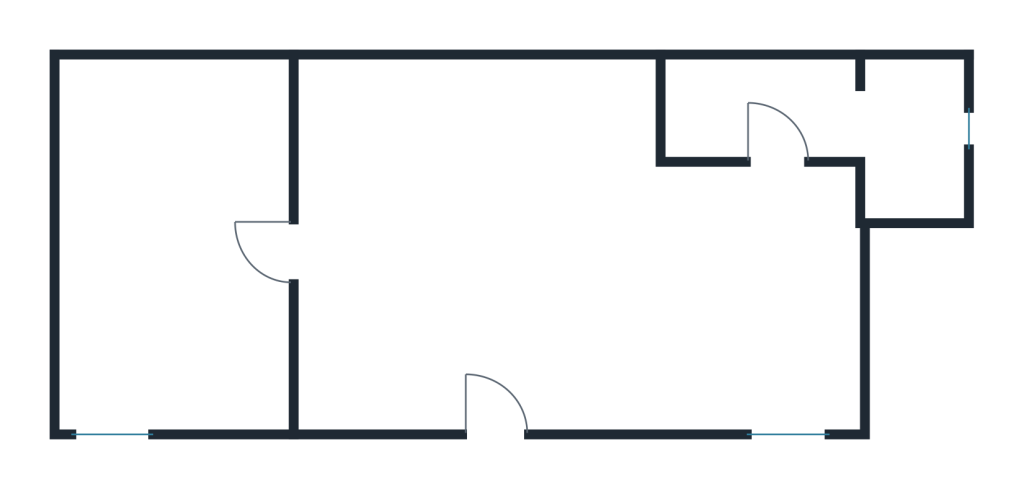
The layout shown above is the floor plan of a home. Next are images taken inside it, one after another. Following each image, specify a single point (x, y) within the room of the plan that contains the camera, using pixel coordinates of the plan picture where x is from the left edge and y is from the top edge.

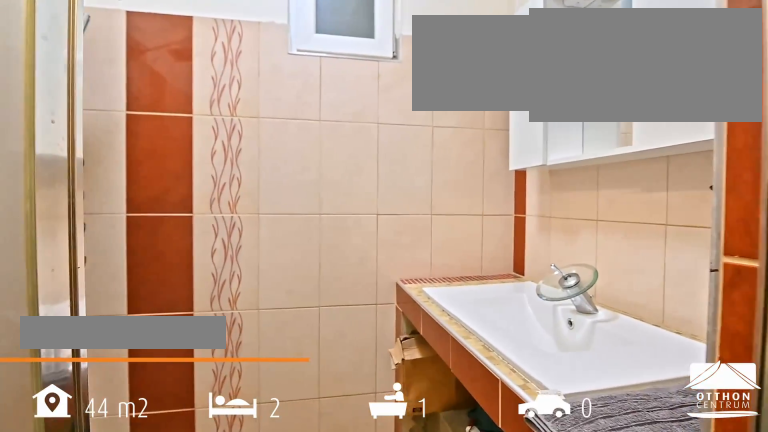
(763, 111)
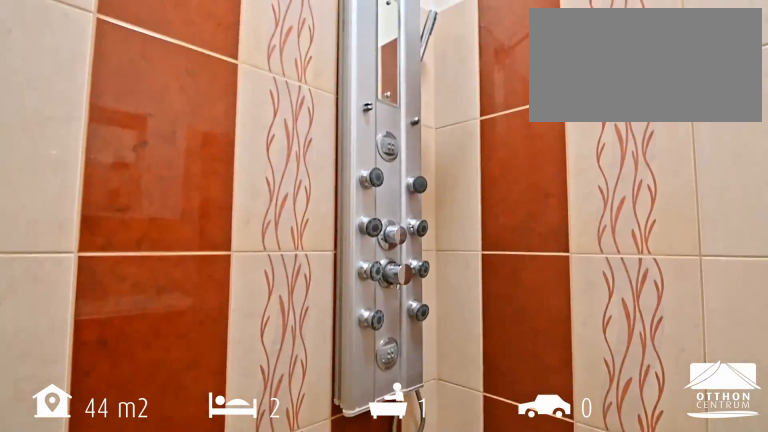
(763, 111)
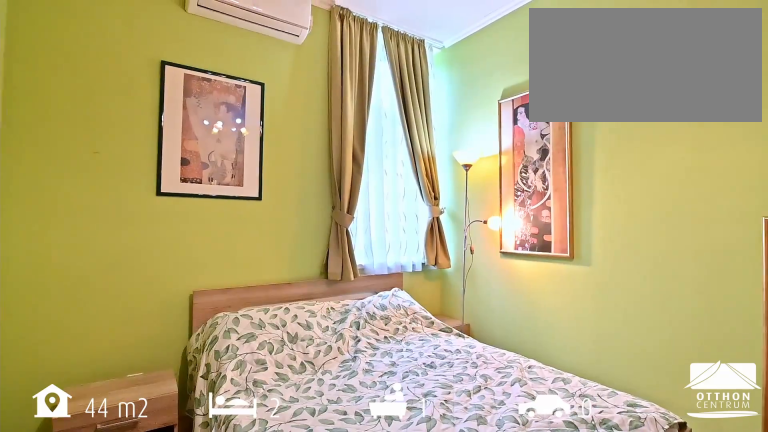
(176, 252)
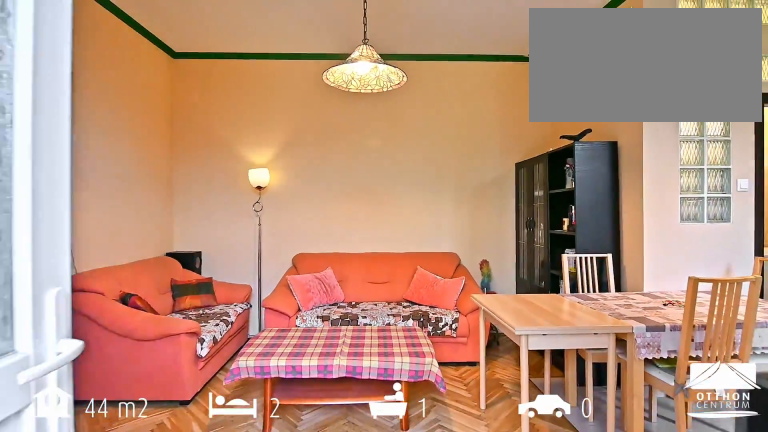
(540, 271)
